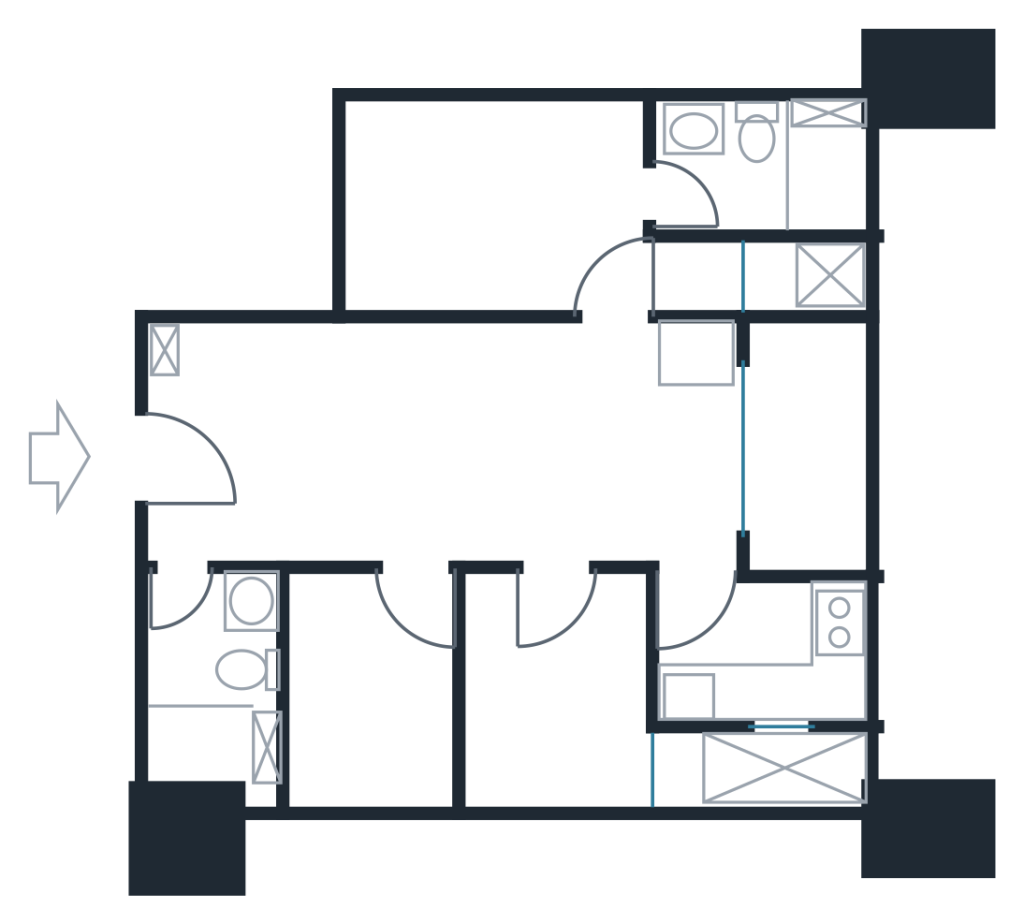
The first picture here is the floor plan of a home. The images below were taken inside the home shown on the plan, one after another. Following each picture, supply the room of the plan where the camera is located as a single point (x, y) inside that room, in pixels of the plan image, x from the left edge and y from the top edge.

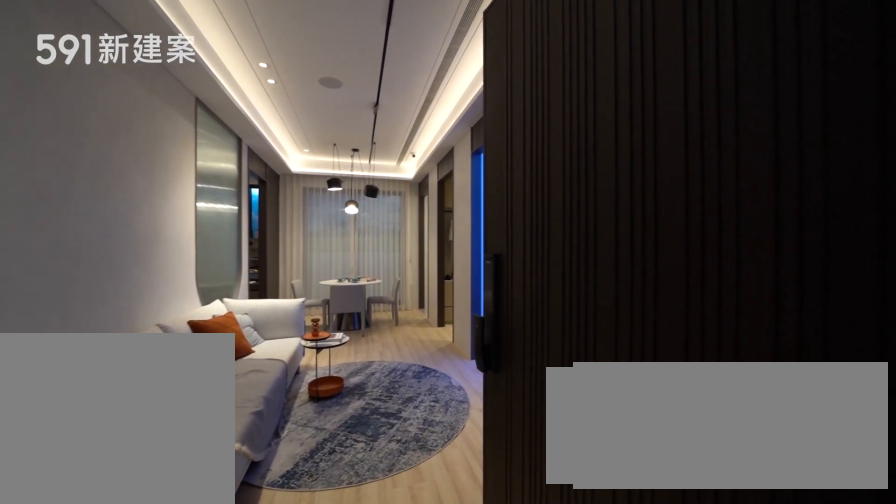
(195, 467)
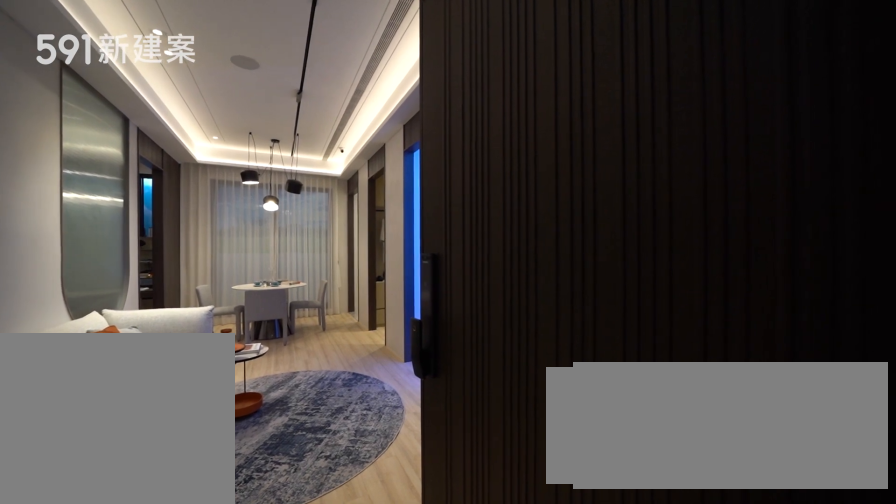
(195, 467)
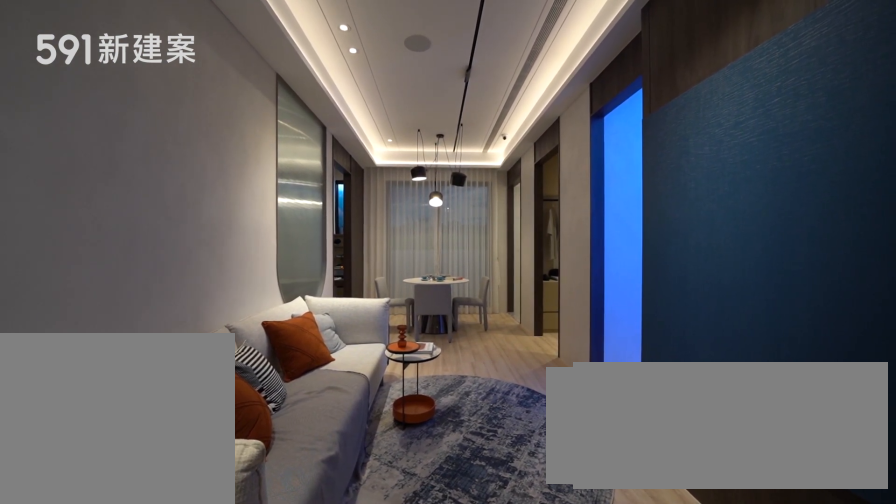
(326, 438)
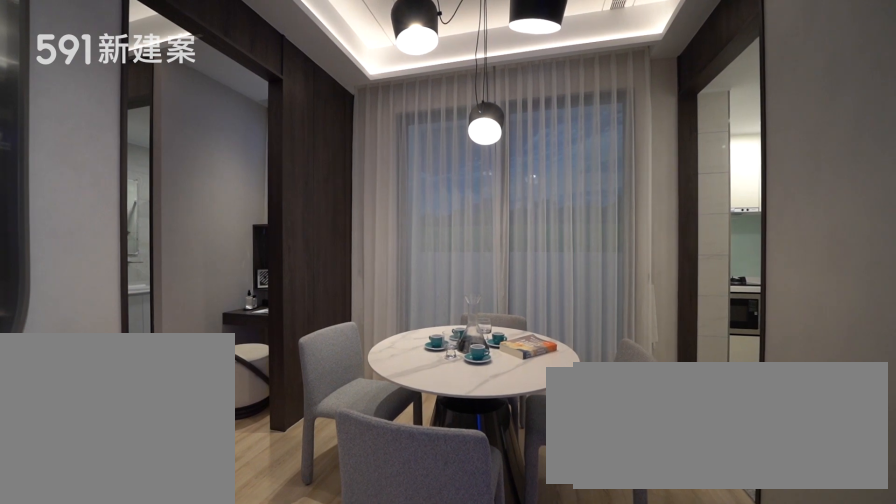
(623, 440)
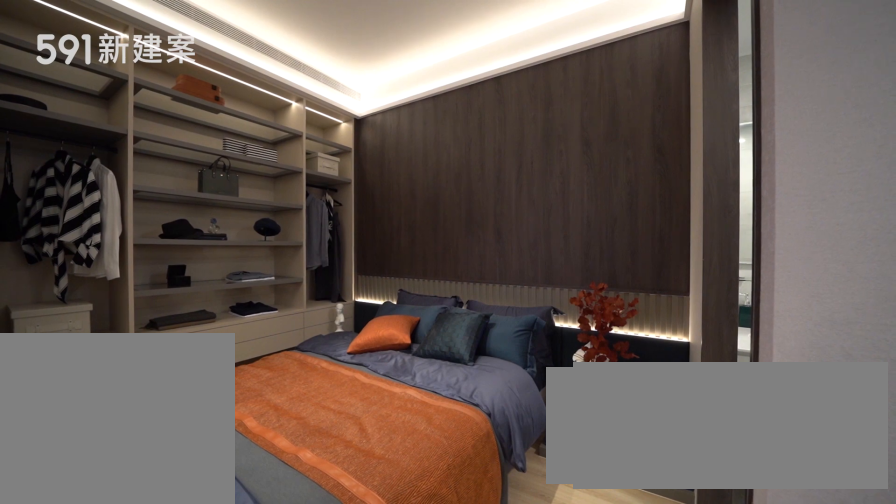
(512, 210)
